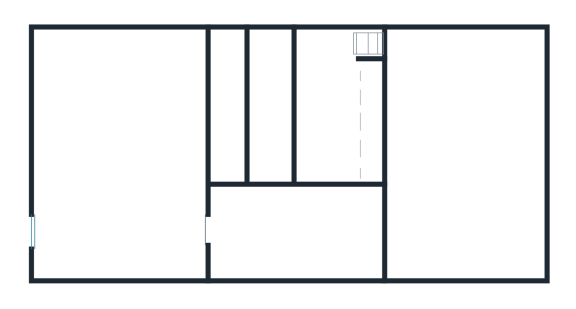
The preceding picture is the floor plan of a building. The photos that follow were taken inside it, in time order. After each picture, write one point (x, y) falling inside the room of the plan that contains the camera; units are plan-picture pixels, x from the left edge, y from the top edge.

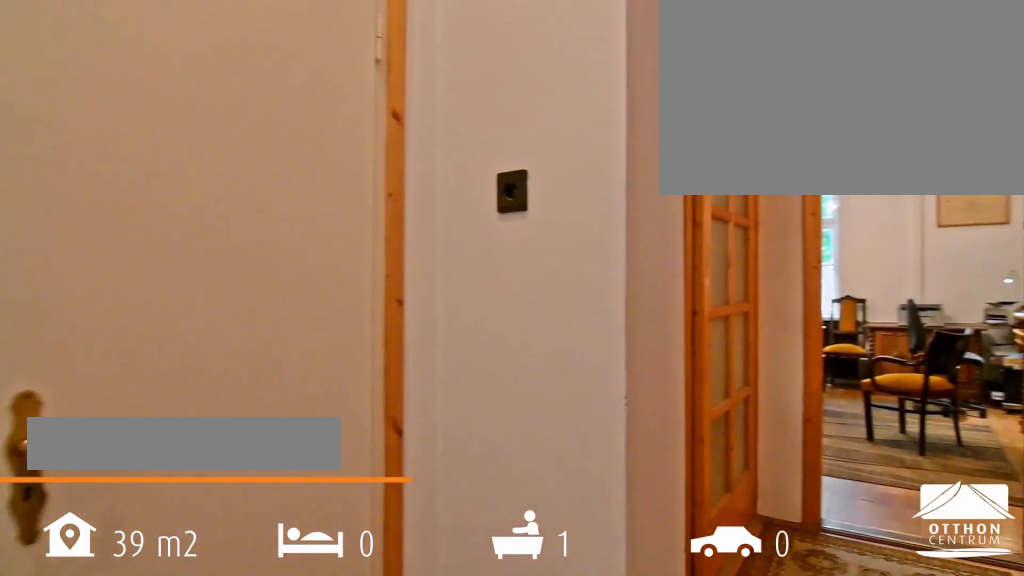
(296, 236)
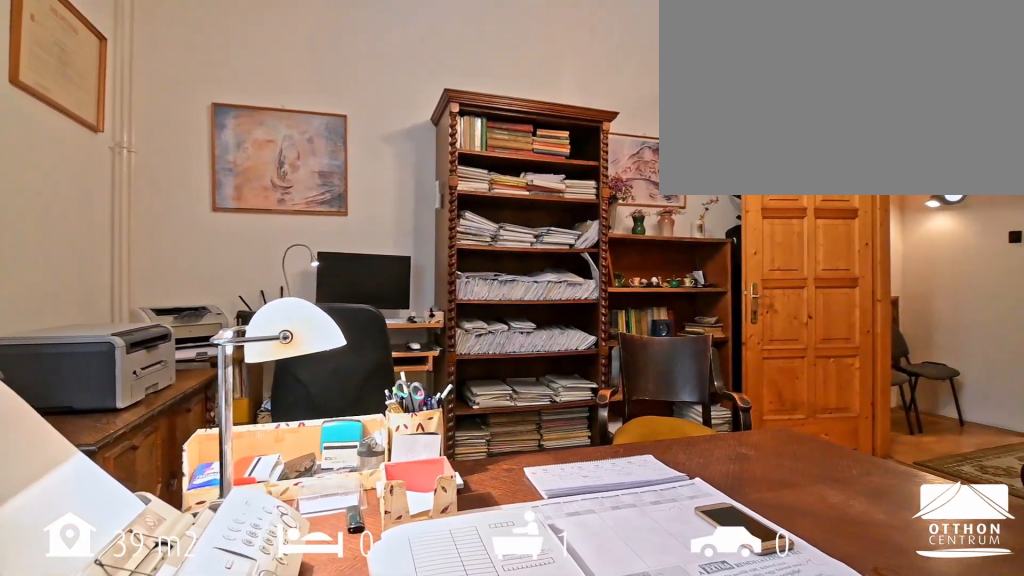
(468, 149)
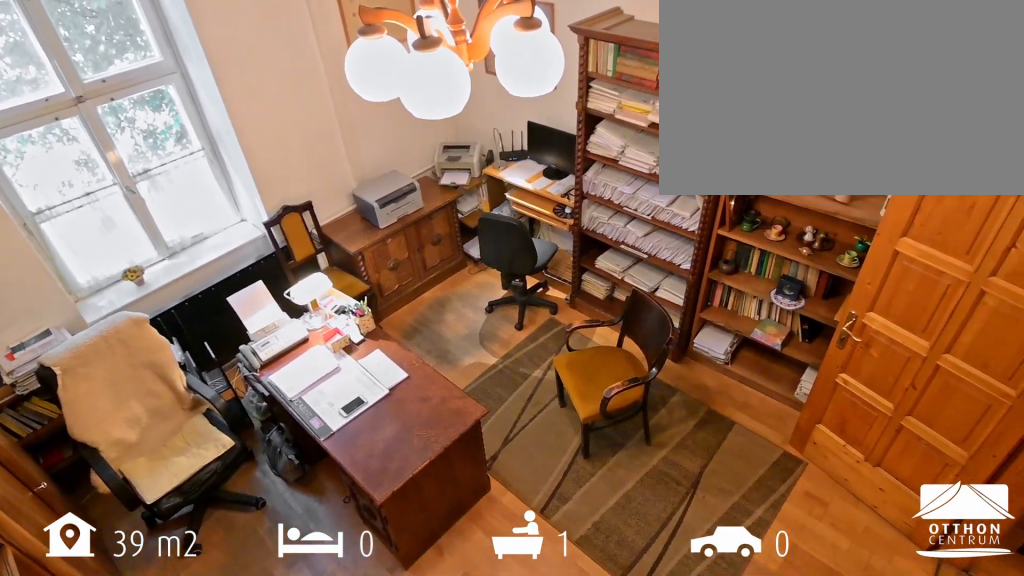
(468, 150)
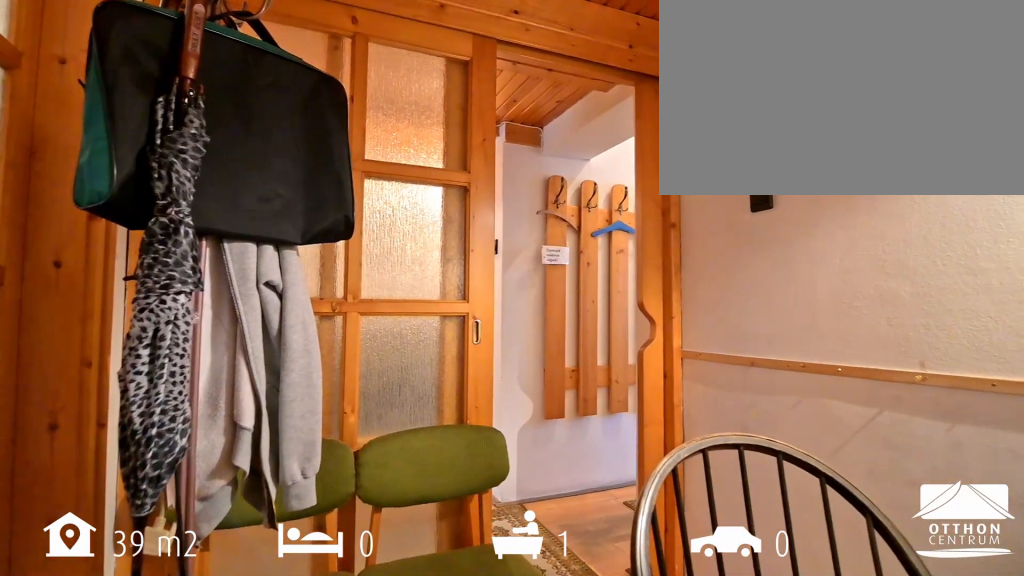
(332, 114)
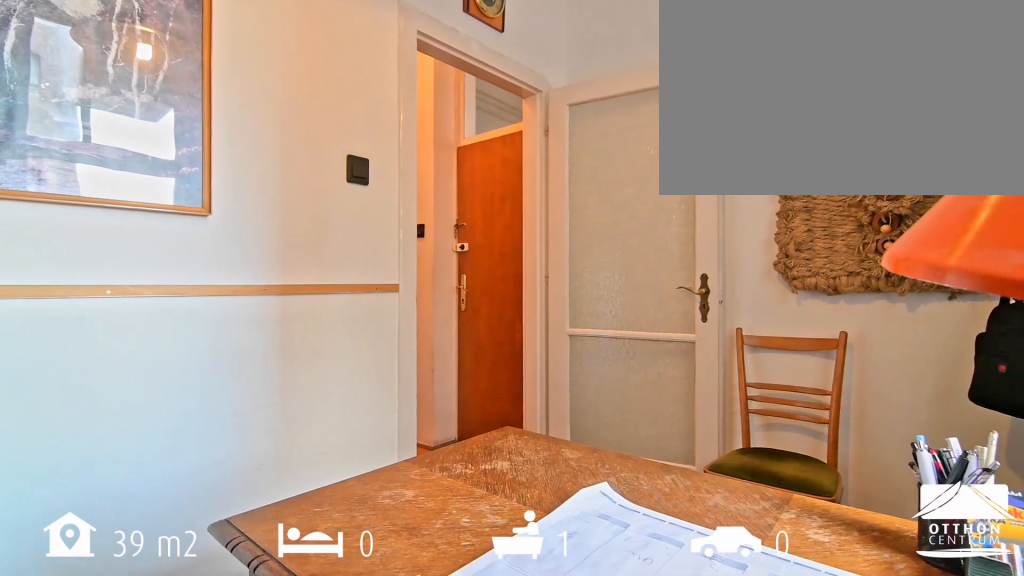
(119, 152)
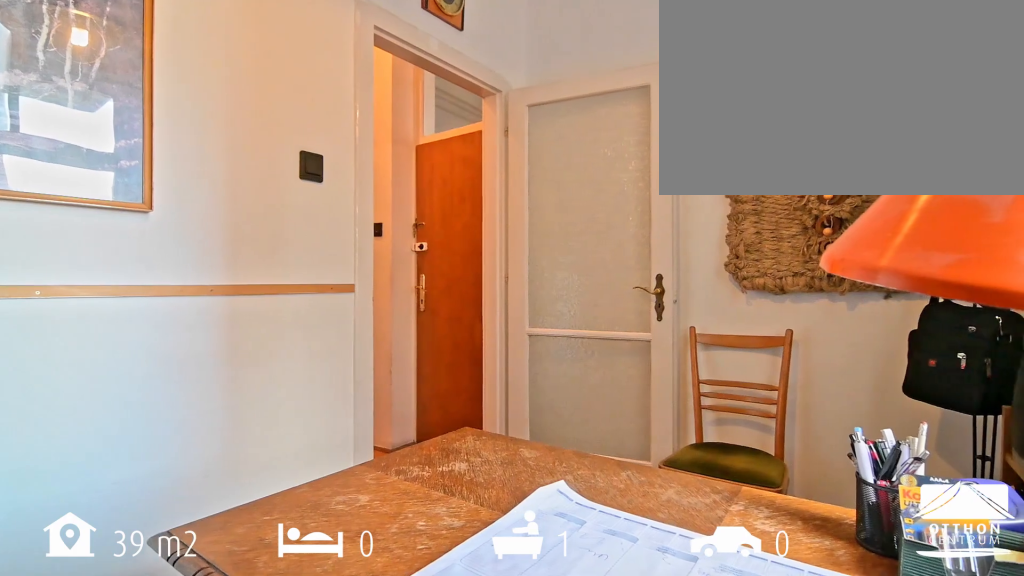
(169, 141)
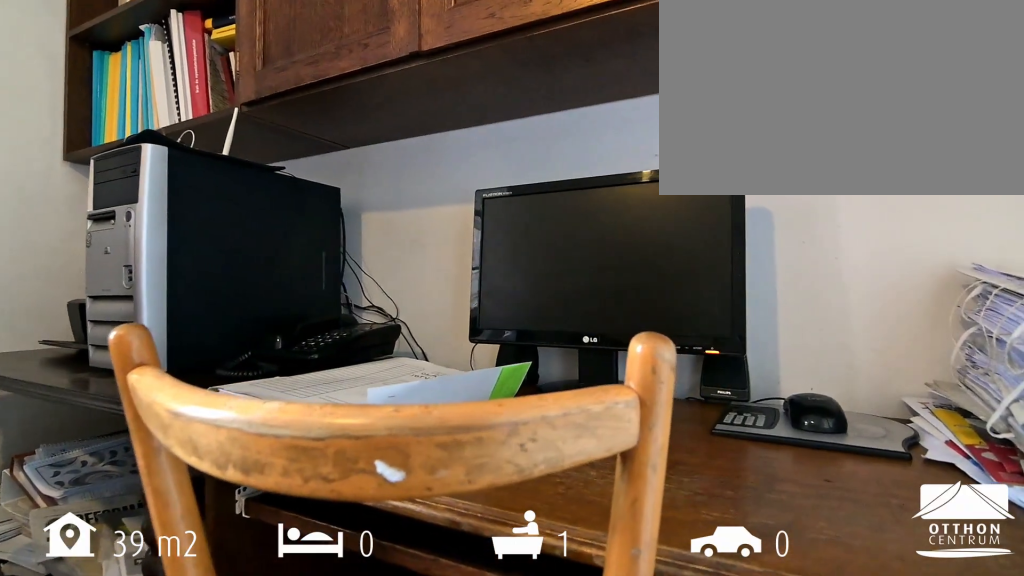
(119, 152)
